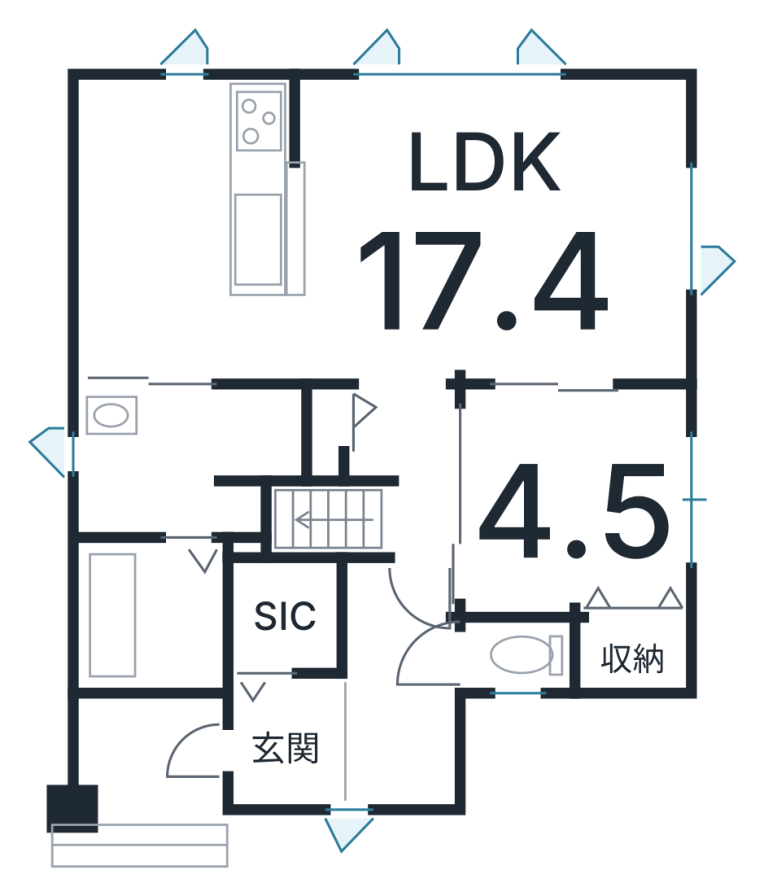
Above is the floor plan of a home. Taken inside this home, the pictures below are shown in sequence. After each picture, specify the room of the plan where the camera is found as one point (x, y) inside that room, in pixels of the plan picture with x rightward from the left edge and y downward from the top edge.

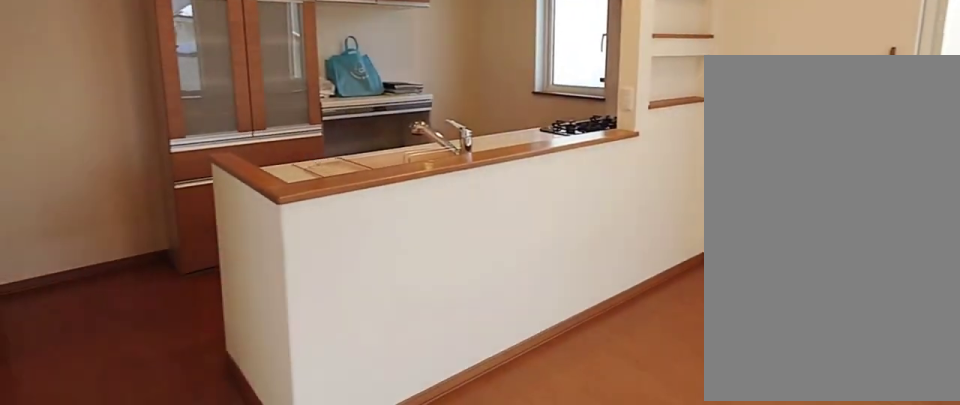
(494, 257)
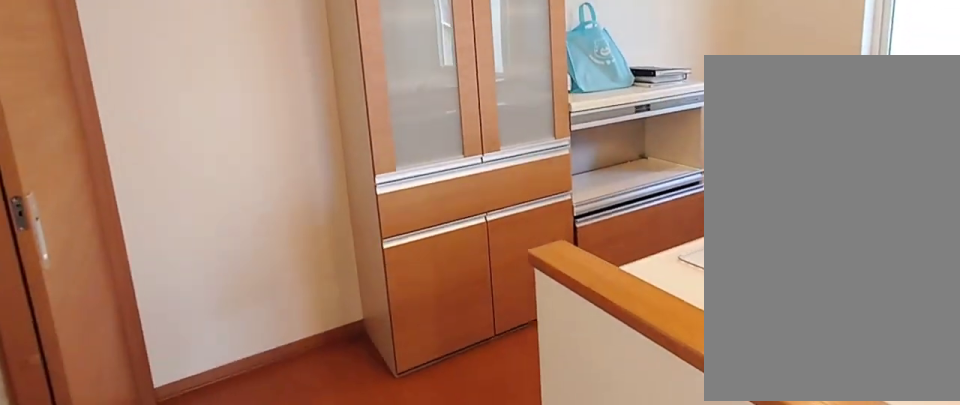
(191, 245)
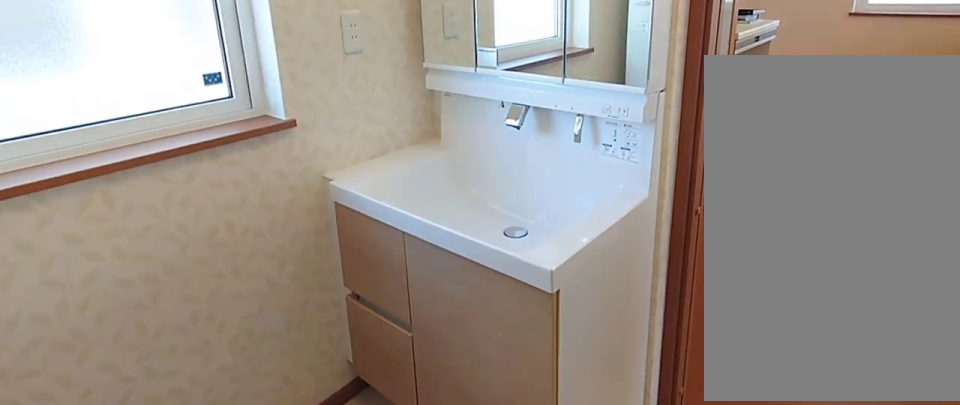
(158, 458)
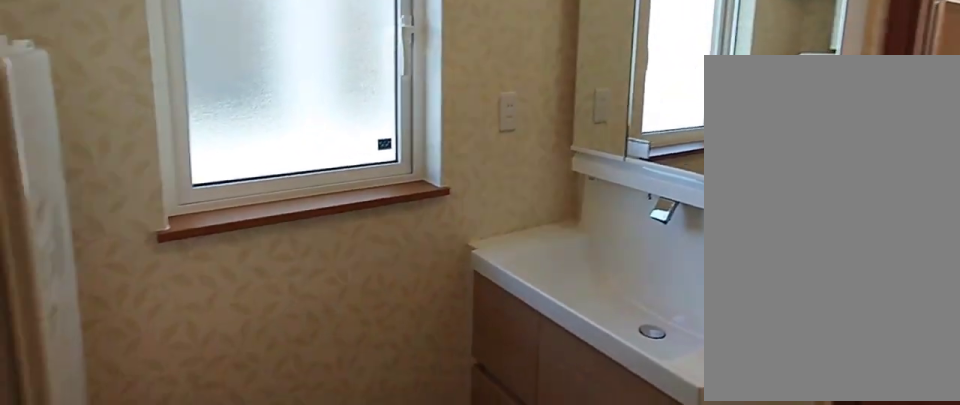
(158, 458)
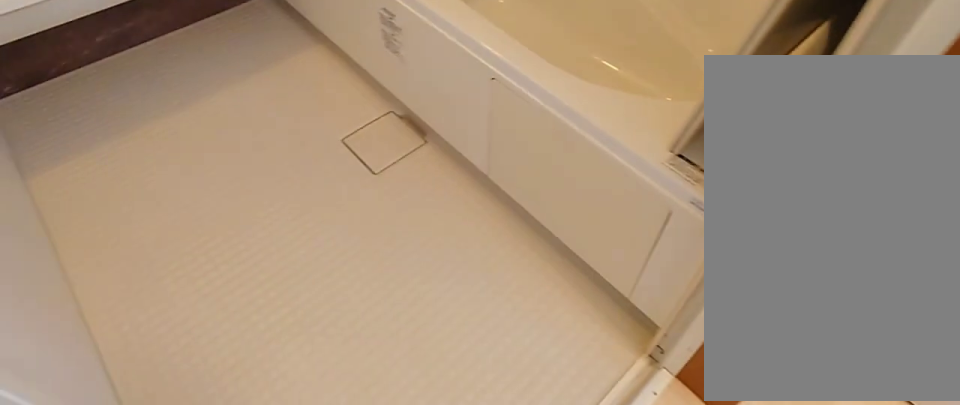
(148, 618)
